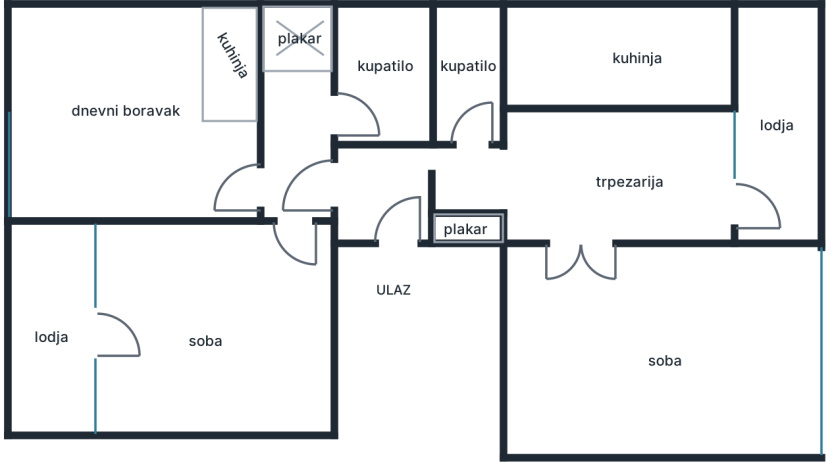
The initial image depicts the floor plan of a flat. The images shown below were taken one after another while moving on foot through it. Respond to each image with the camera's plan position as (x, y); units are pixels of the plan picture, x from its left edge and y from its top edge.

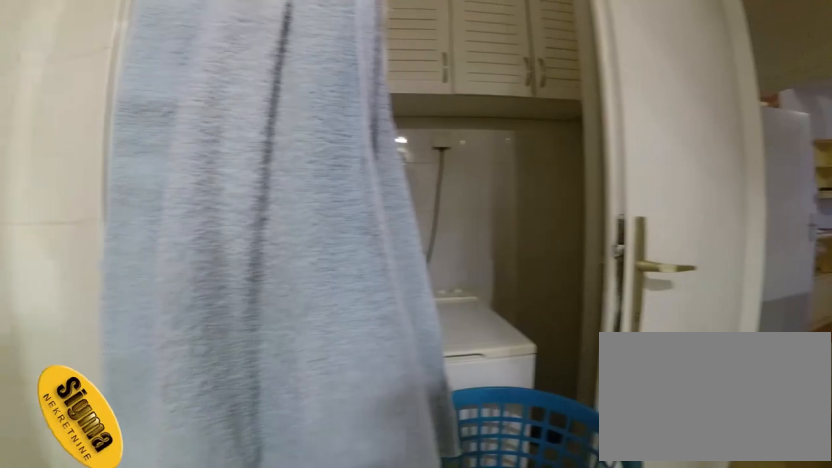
(396, 76)
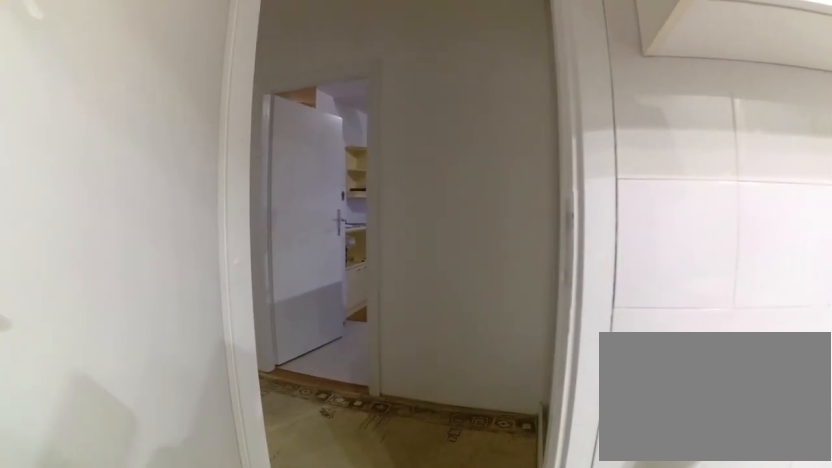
(377, 97)
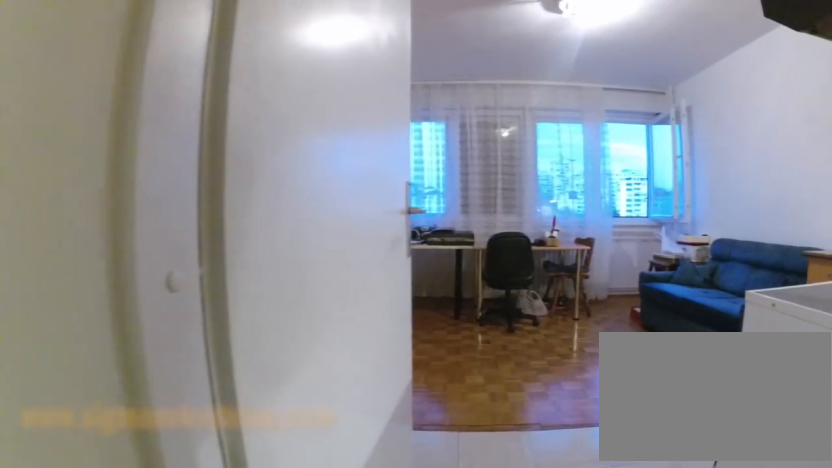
(306, 175)
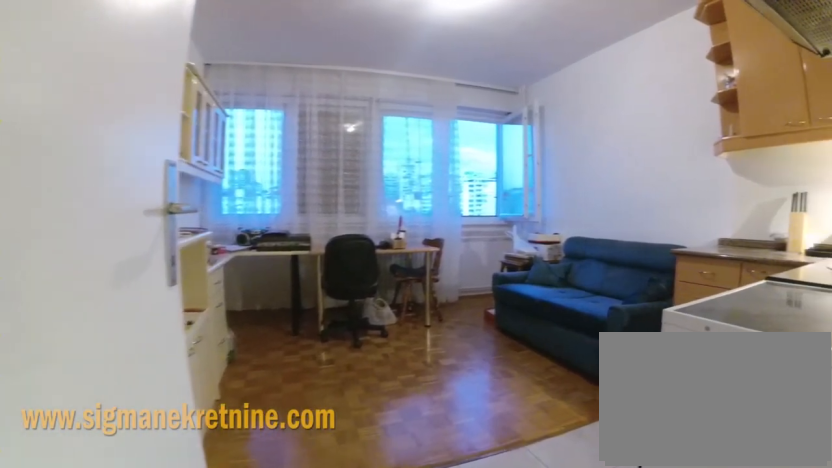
(291, 196)
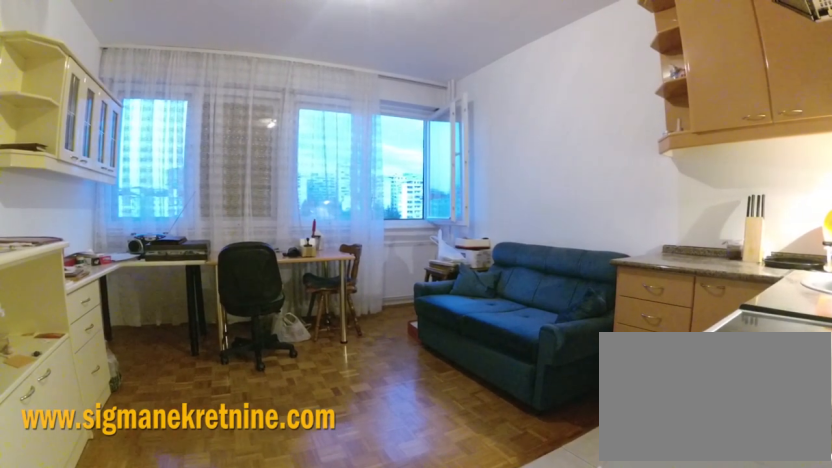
(276, 194)
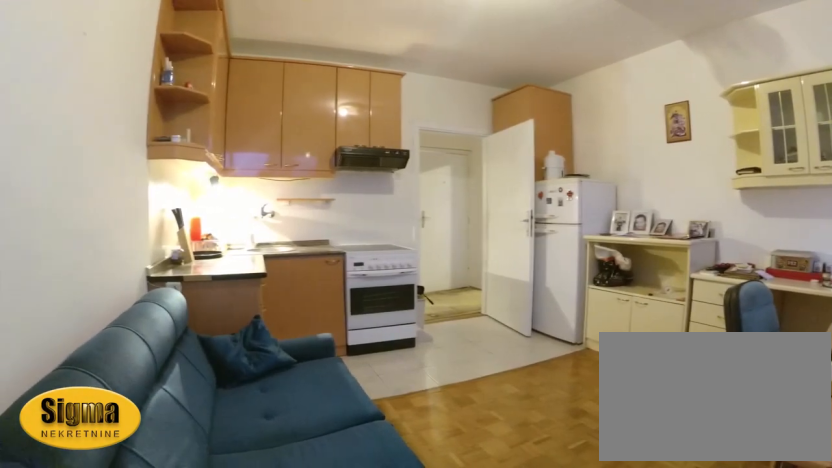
(30, 31)
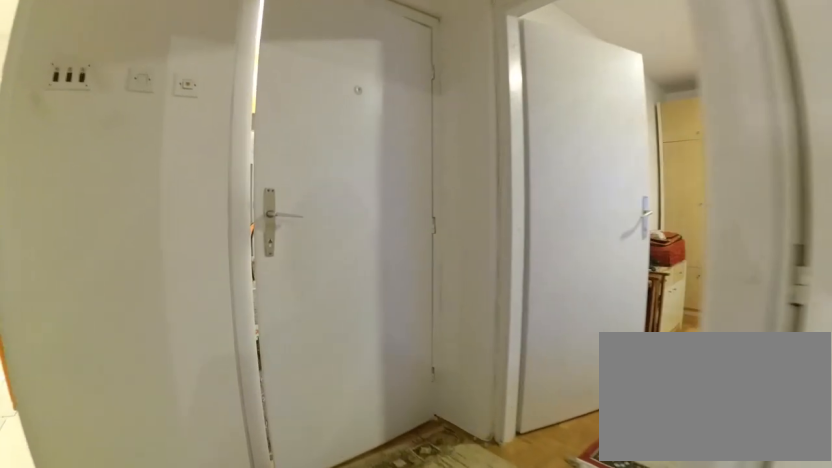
(238, 174)
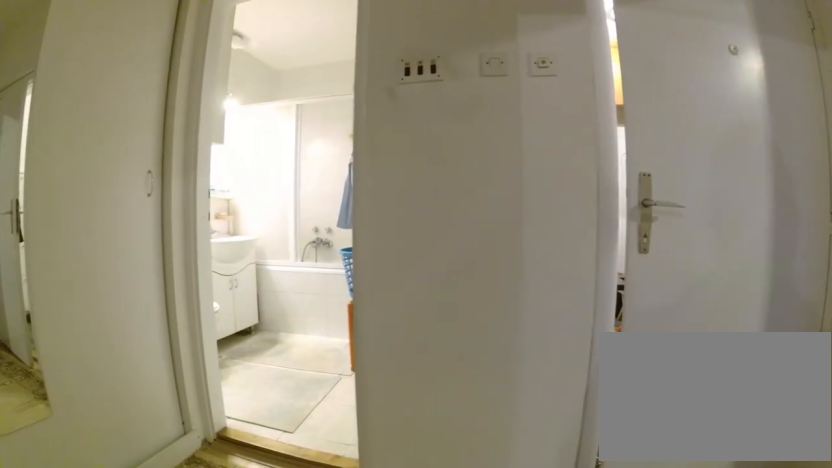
(246, 187)
